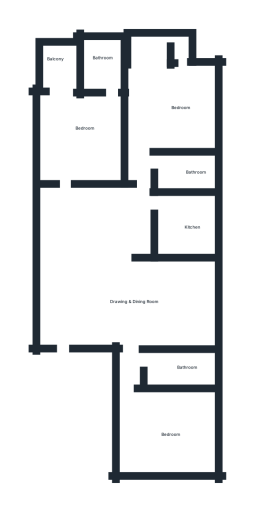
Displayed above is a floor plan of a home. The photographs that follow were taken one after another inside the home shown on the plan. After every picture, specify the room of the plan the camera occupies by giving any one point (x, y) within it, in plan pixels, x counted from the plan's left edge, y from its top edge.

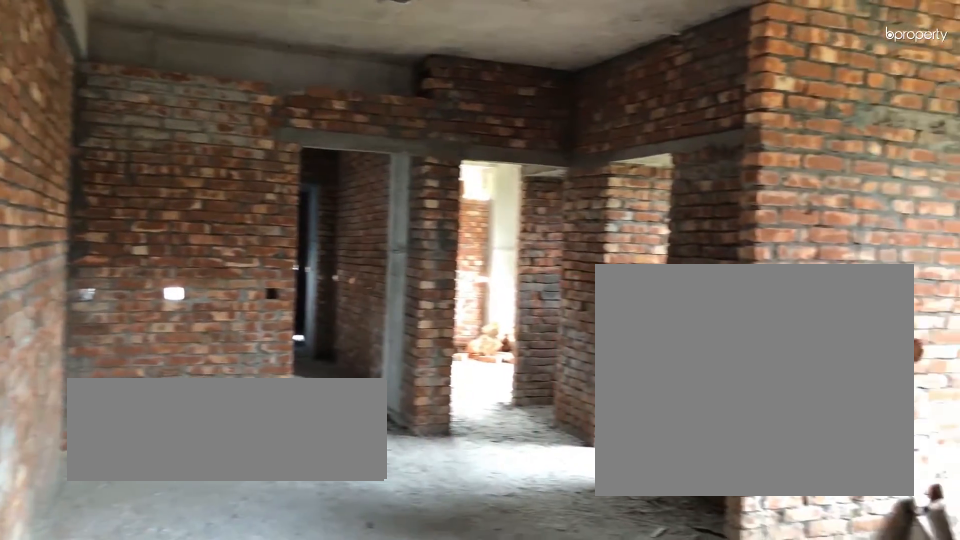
(92, 302)
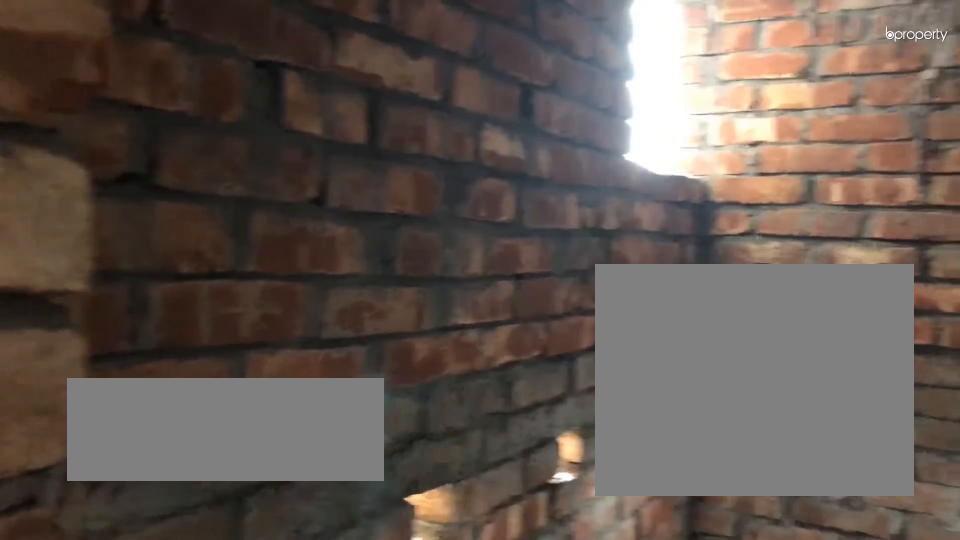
(103, 63)
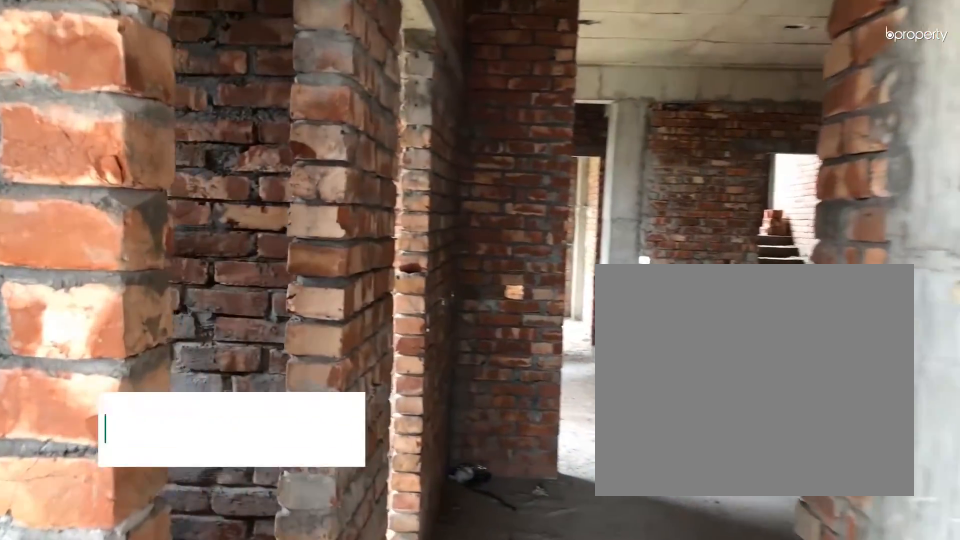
(153, 164)
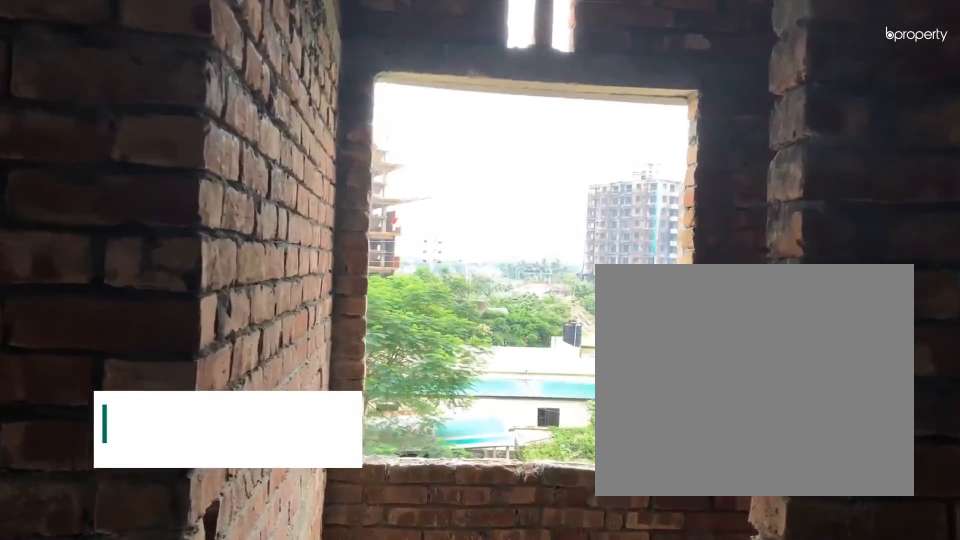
(184, 224)
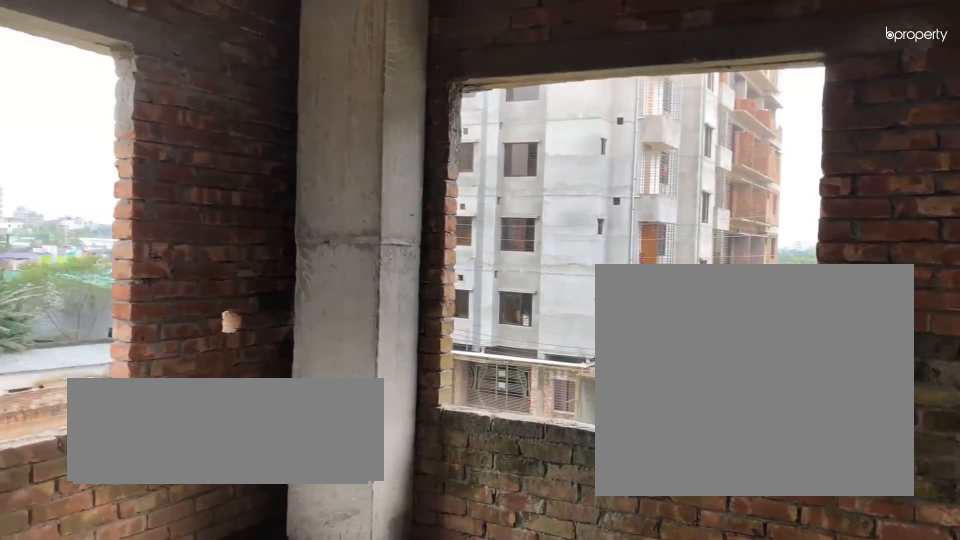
(166, 427)
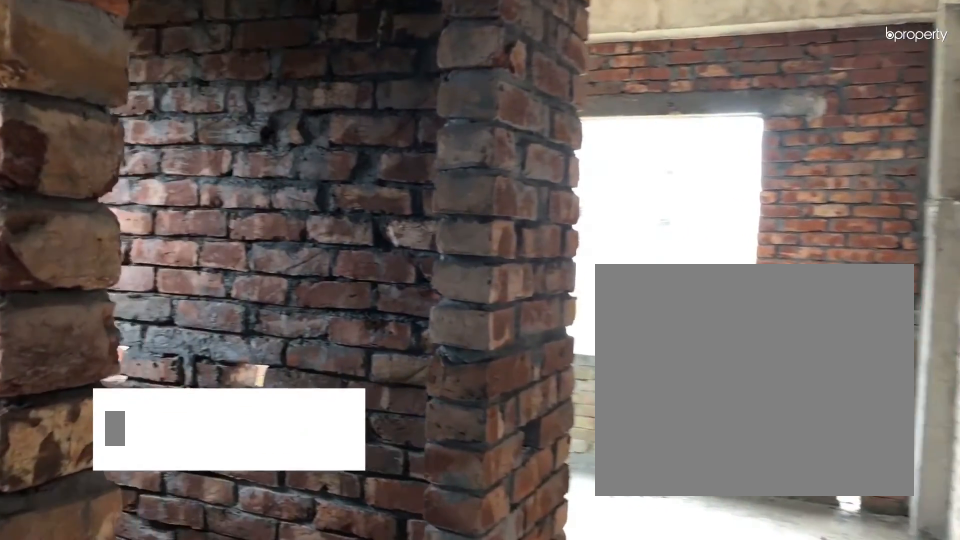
(164, 359)
